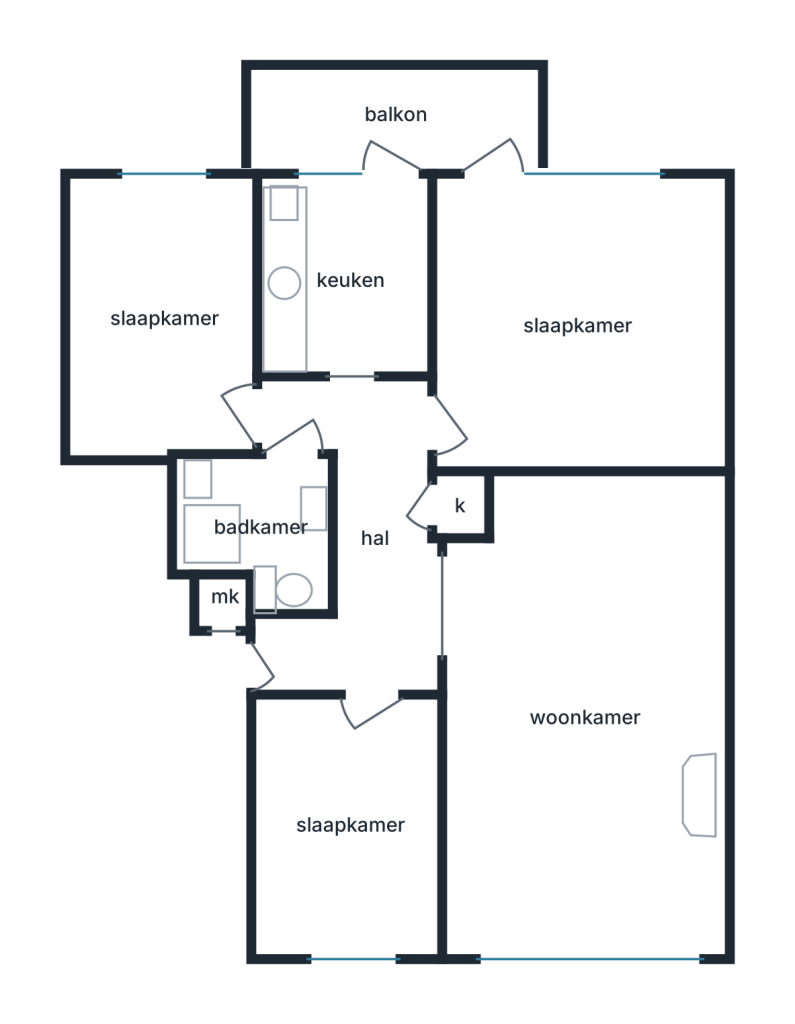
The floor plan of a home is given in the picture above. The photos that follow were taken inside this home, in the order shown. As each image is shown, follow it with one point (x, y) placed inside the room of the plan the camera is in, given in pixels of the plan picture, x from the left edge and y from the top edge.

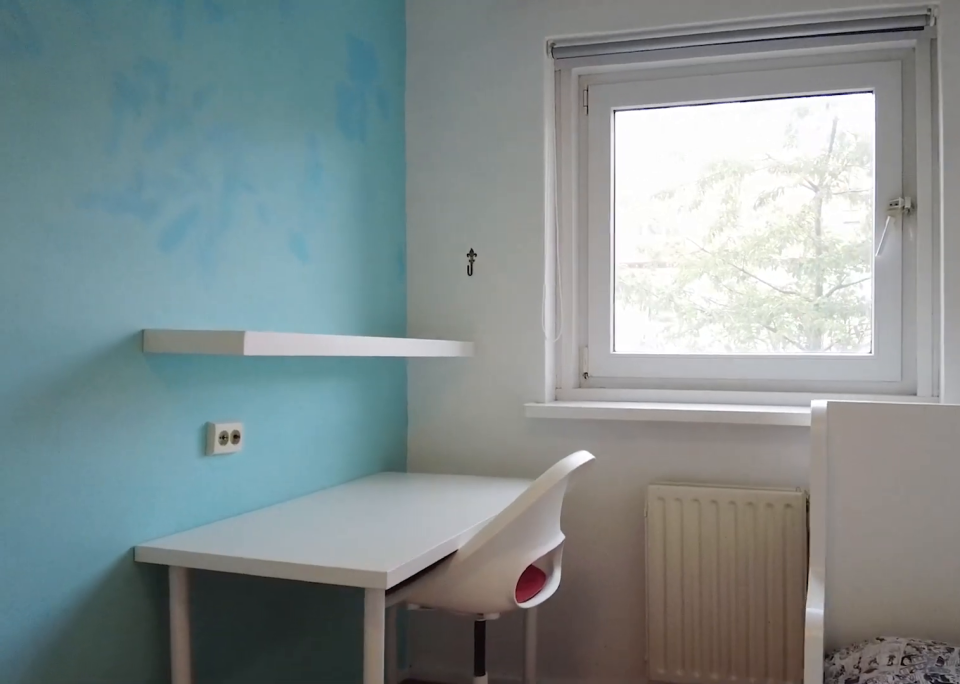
(167, 316)
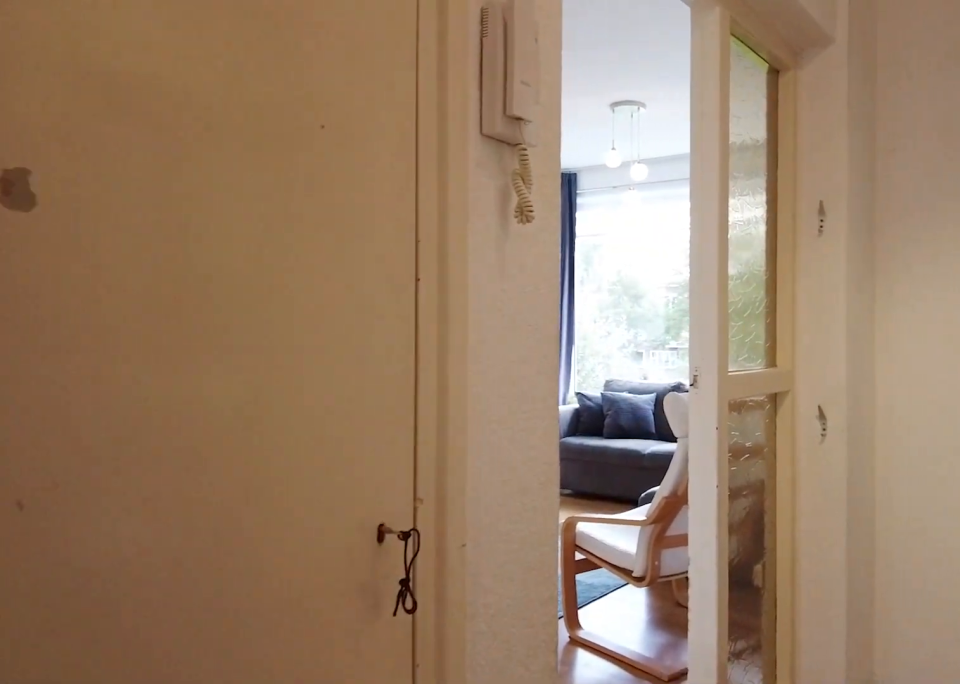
(362, 537)
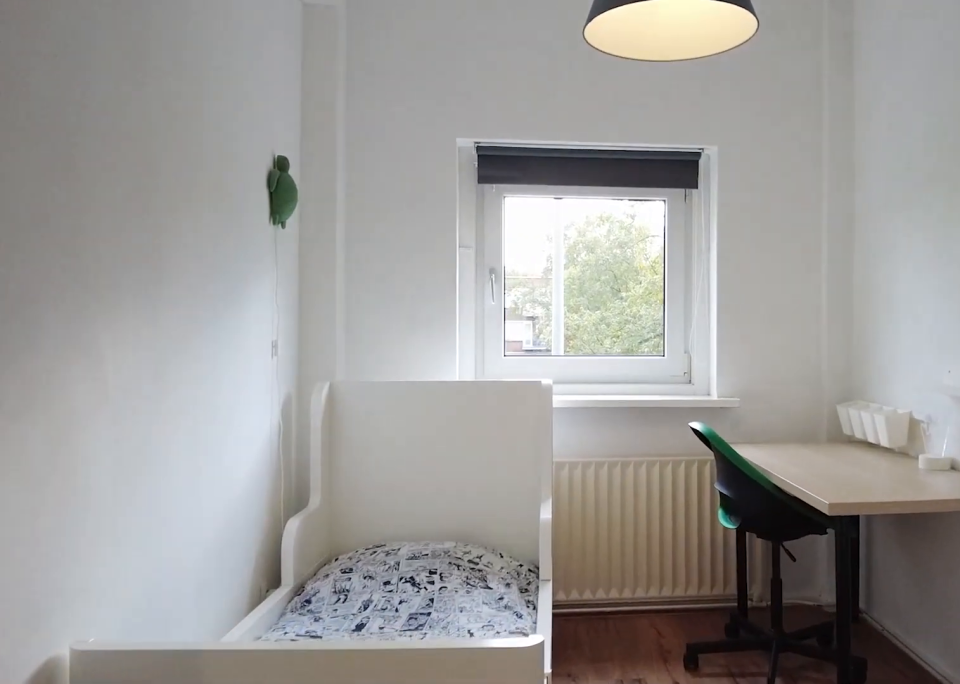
(349, 823)
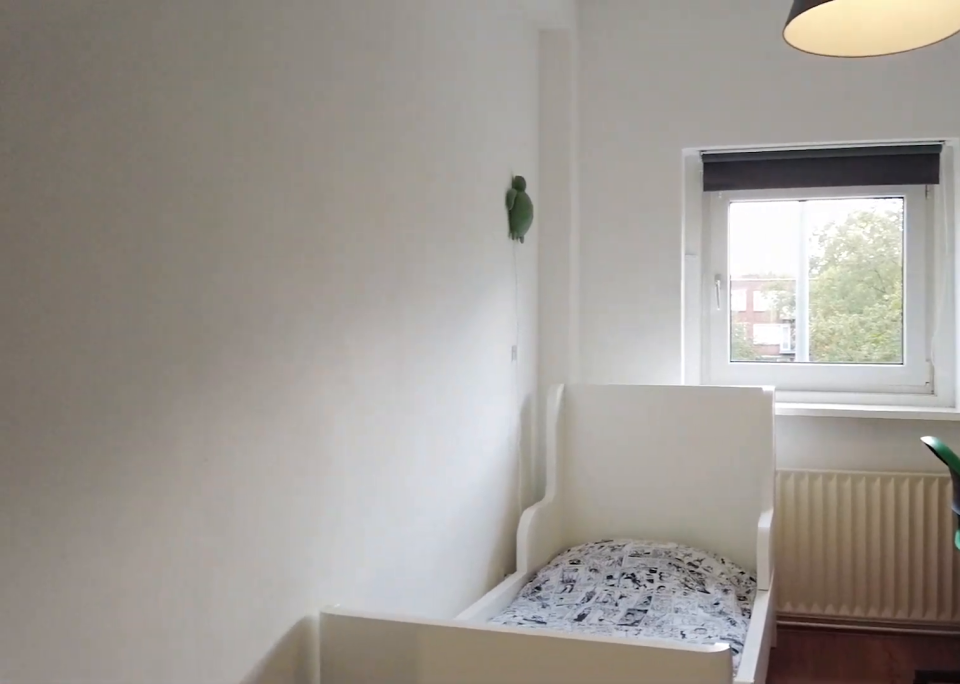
(349, 823)
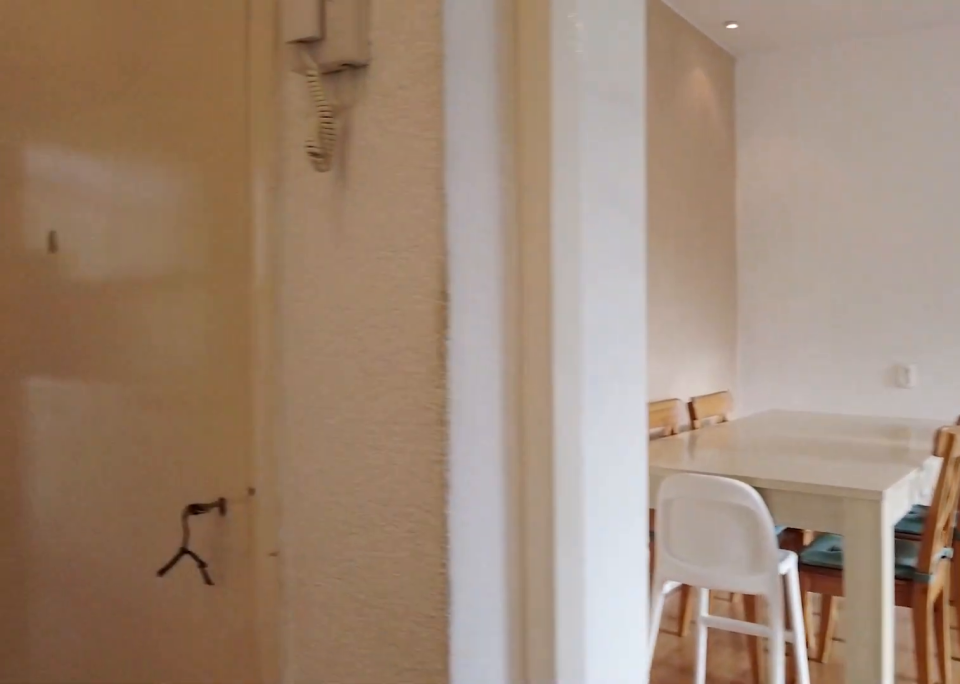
(362, 537)
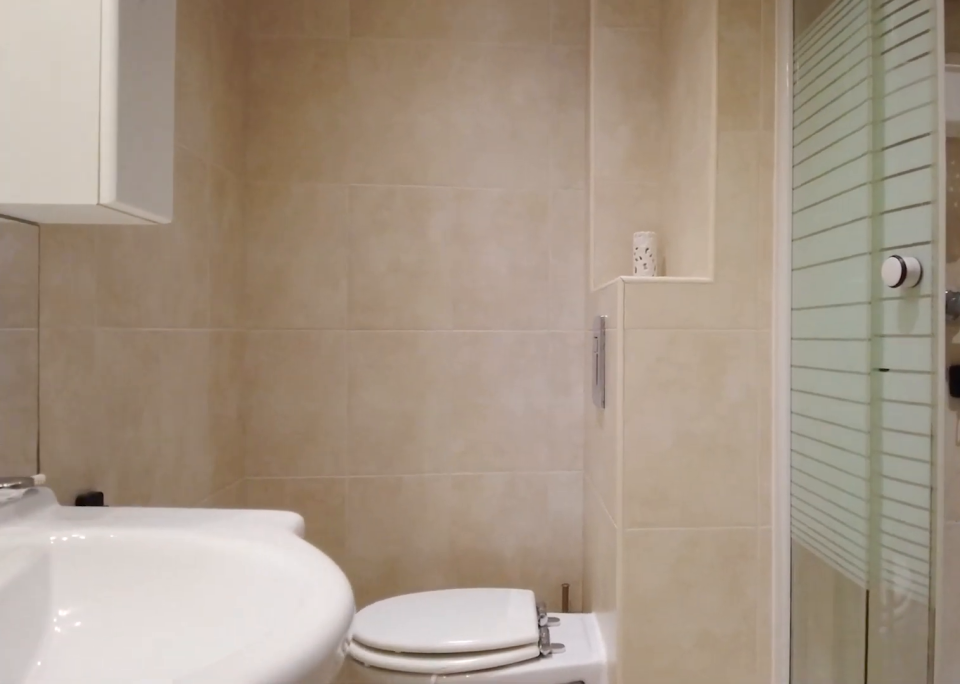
(262, 525)
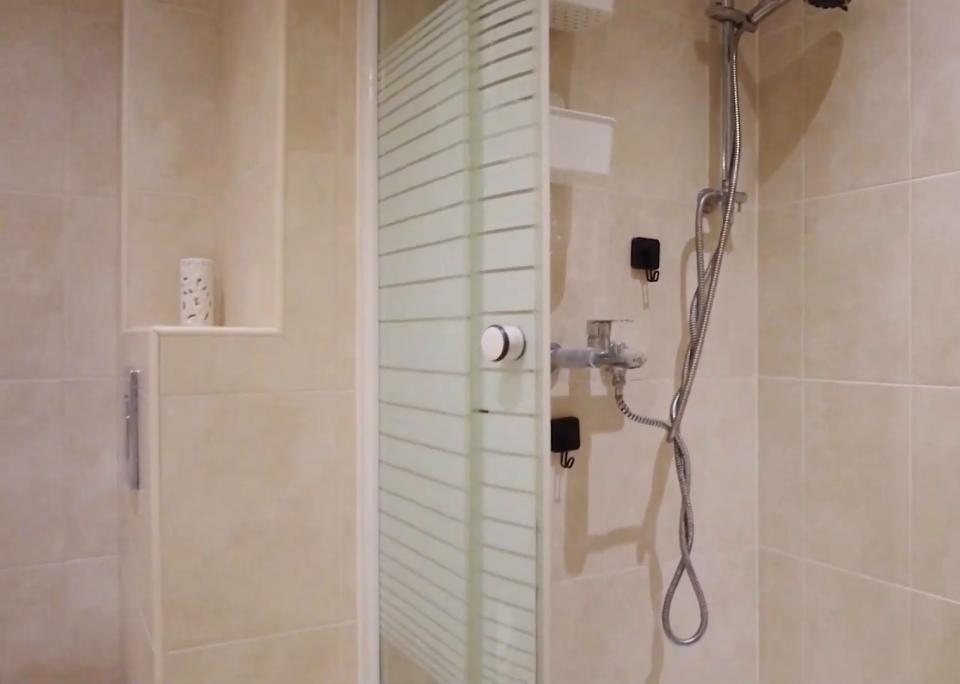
(262, 525)
